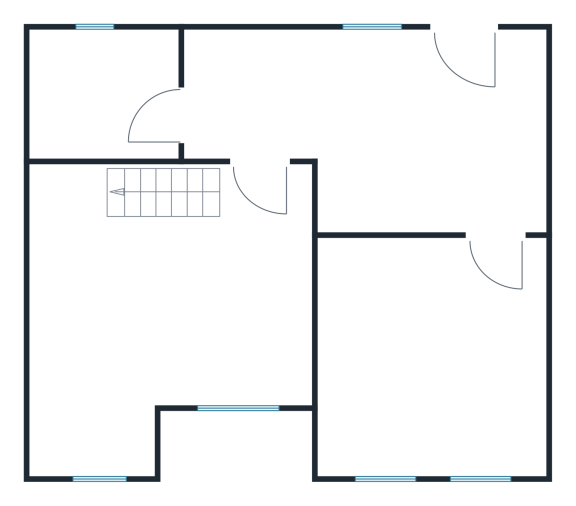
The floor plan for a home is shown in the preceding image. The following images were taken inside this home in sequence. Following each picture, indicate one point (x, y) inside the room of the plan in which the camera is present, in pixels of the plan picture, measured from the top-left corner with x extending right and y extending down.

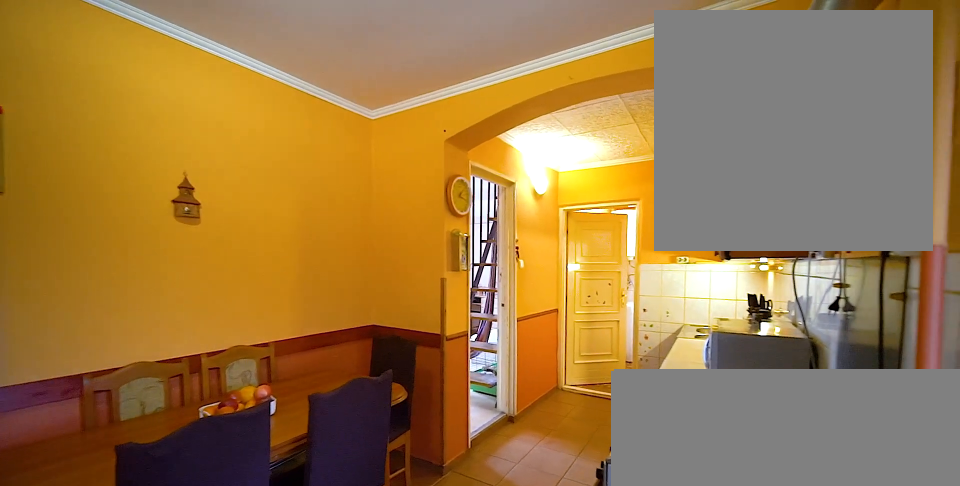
(392, 130)
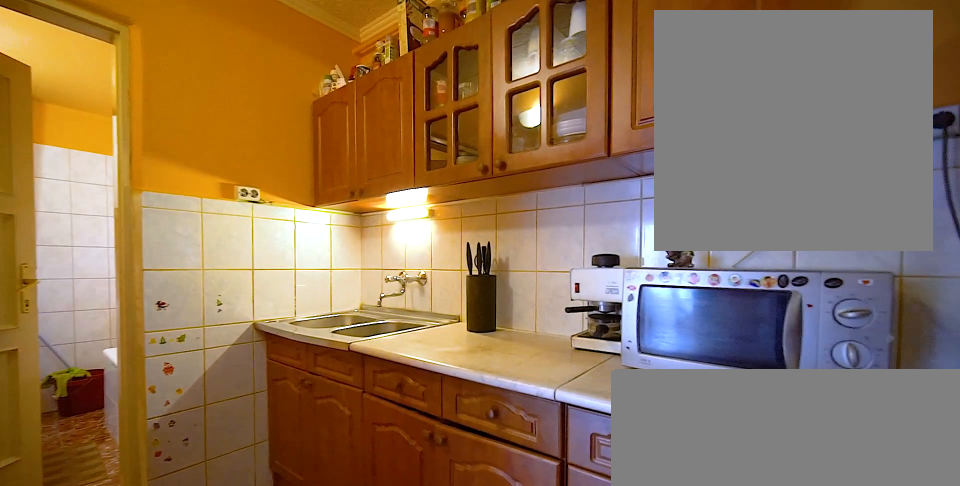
(392, 130)
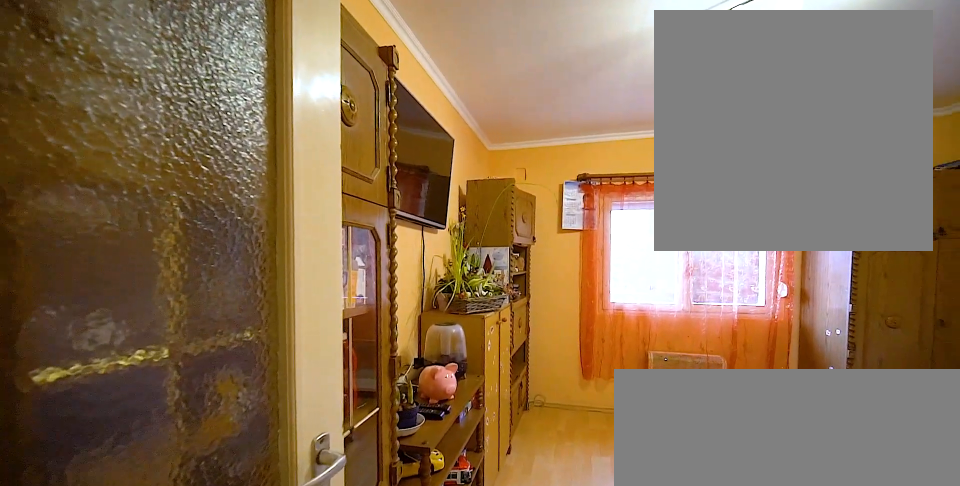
(437, 357)
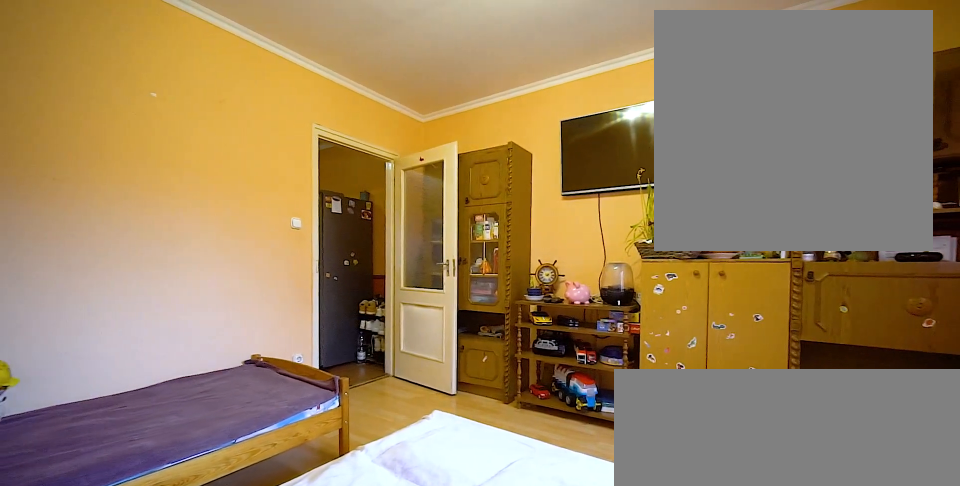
(437, 358)
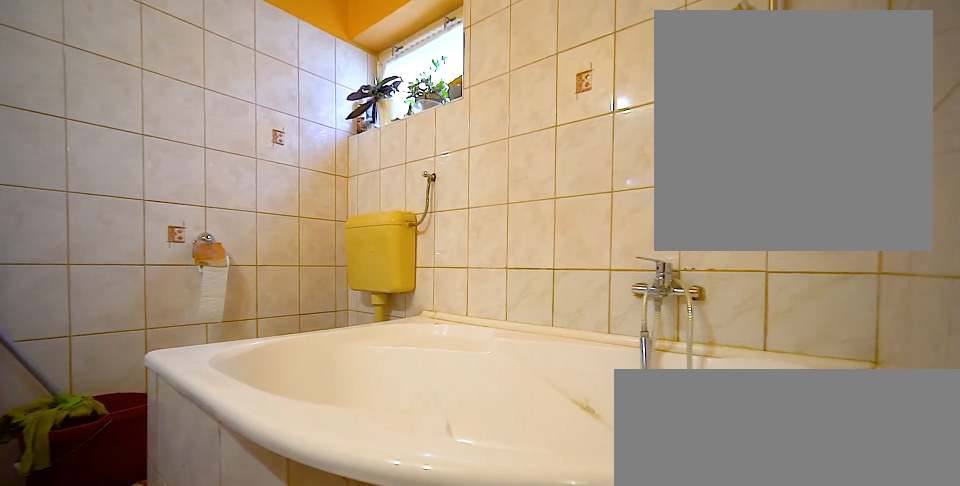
(104, 98)
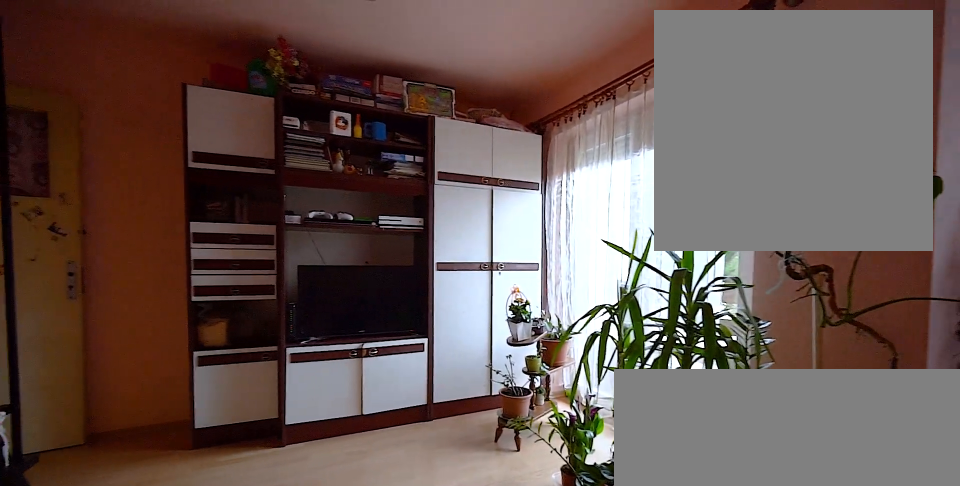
(151, 301)
